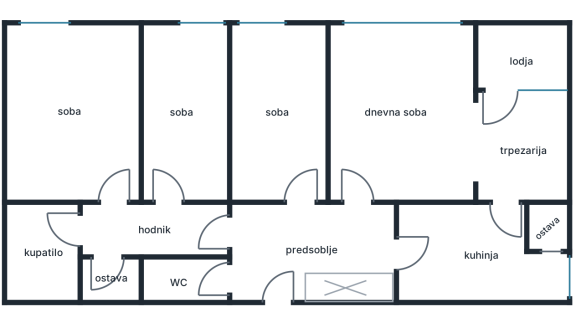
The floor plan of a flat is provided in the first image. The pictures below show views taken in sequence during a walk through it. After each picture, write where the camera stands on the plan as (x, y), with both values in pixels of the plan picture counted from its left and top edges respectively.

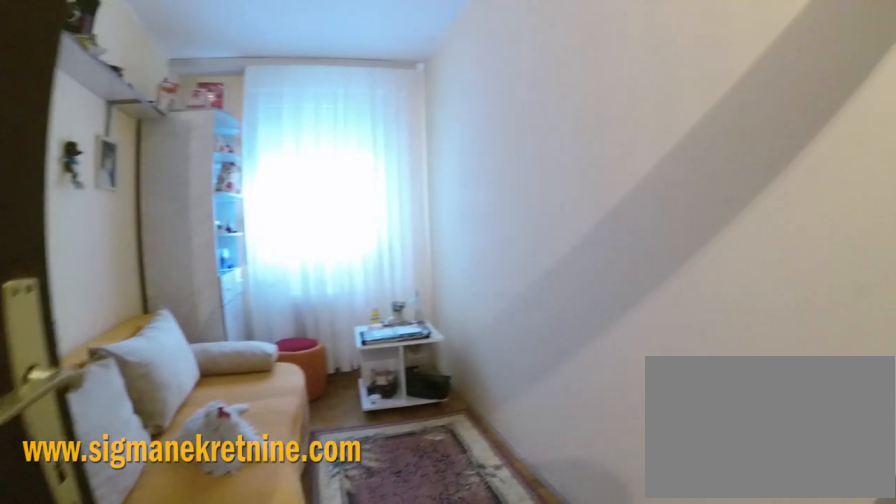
(195, 196)
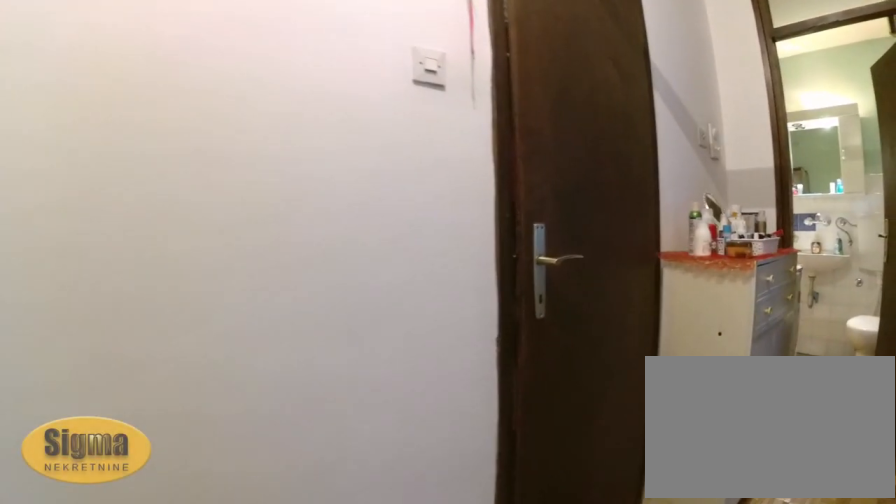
(188, 203)
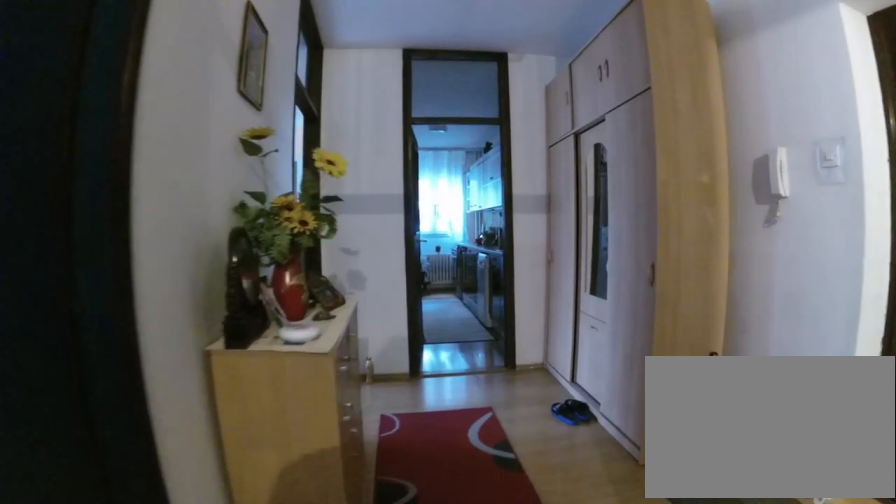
(218, 233)
